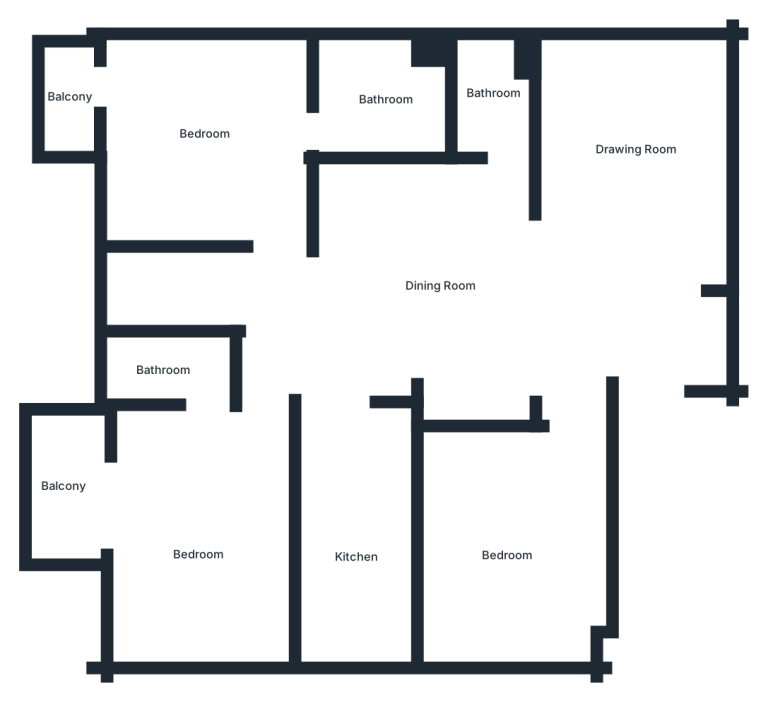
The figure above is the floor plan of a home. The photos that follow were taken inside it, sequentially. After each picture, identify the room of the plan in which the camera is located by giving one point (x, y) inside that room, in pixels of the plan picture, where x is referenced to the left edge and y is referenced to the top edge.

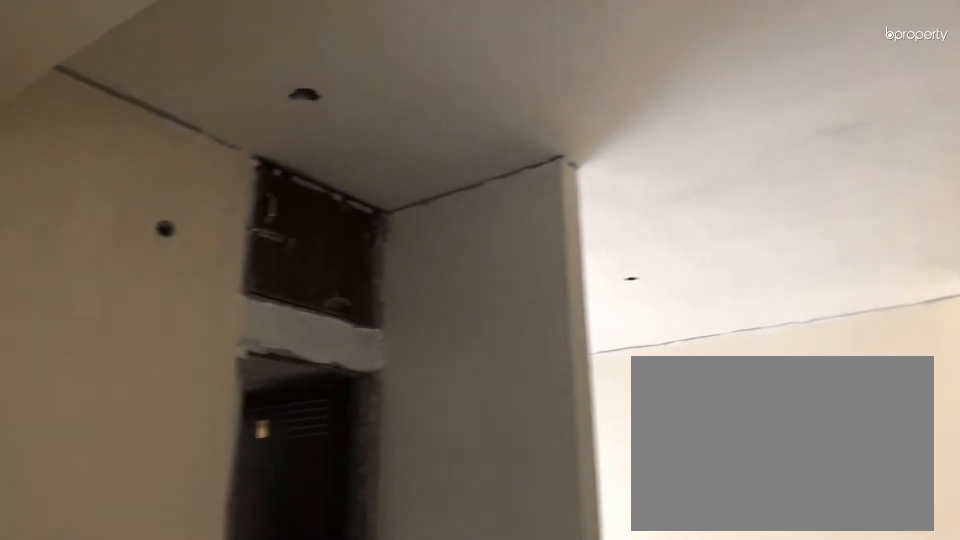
(418, 278)
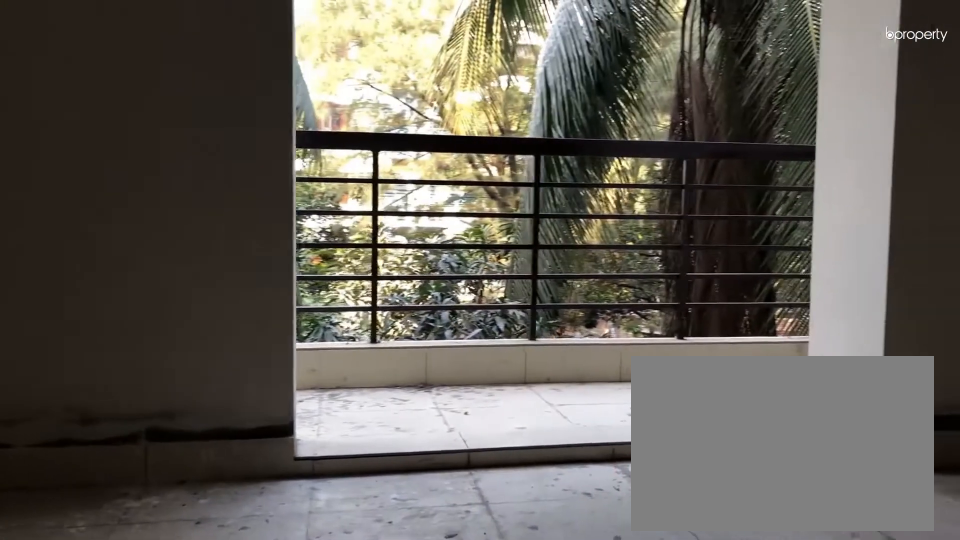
(197, 528)
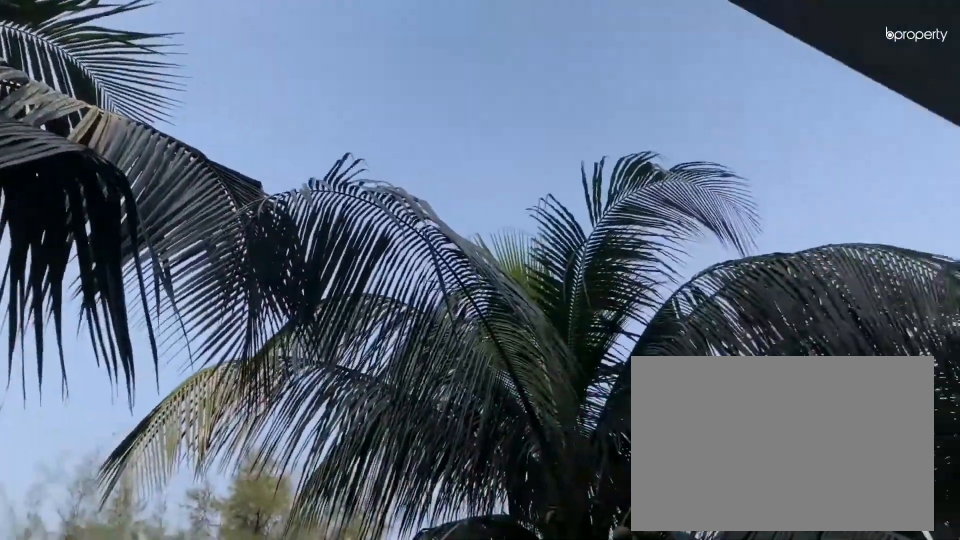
(63, 483)
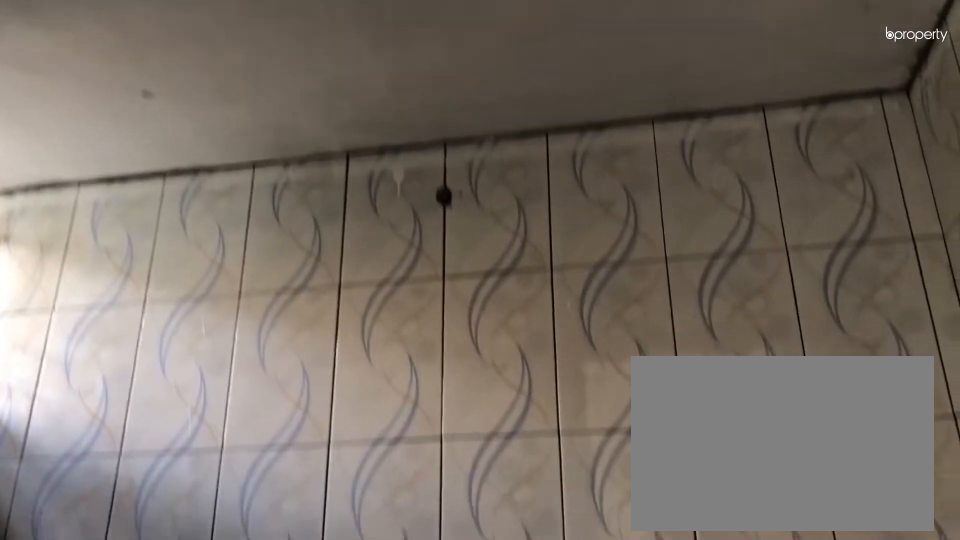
(159, 374)
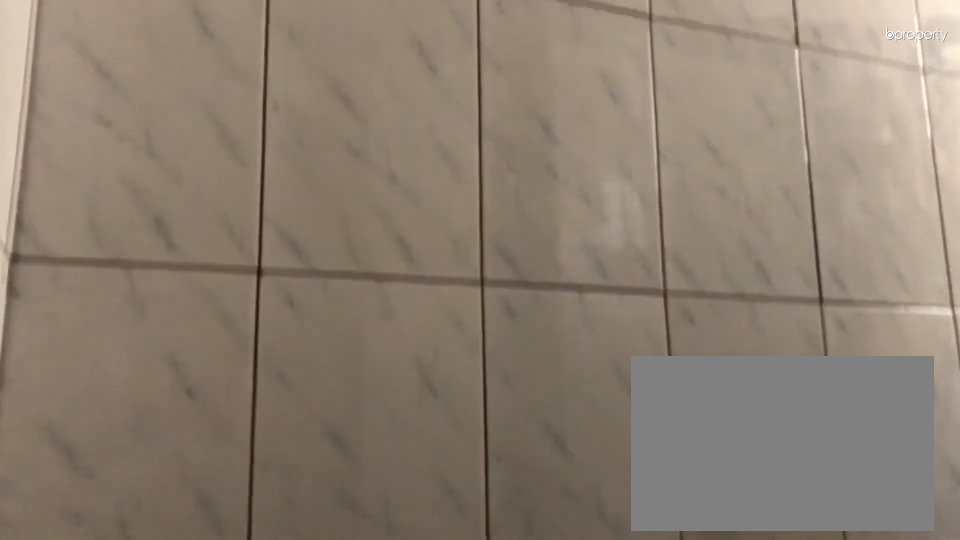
(488, 99)
